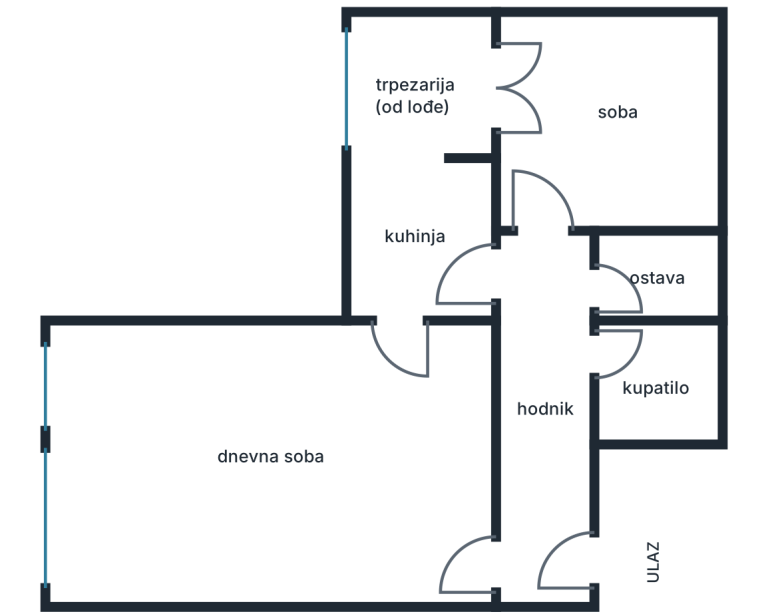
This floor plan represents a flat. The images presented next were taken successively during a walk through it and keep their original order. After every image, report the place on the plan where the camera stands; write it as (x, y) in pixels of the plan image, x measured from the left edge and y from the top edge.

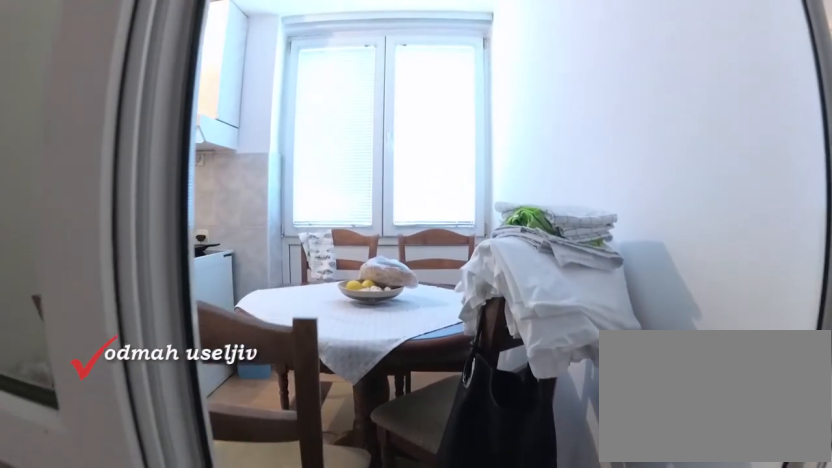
(529, 102)
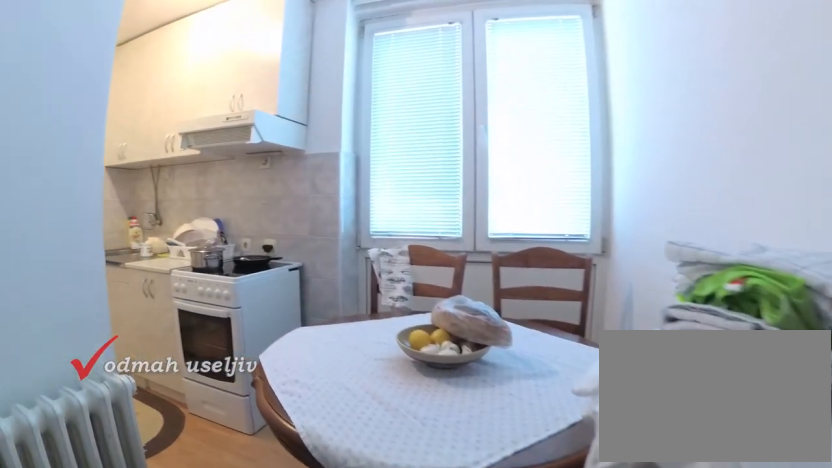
(502, 102)
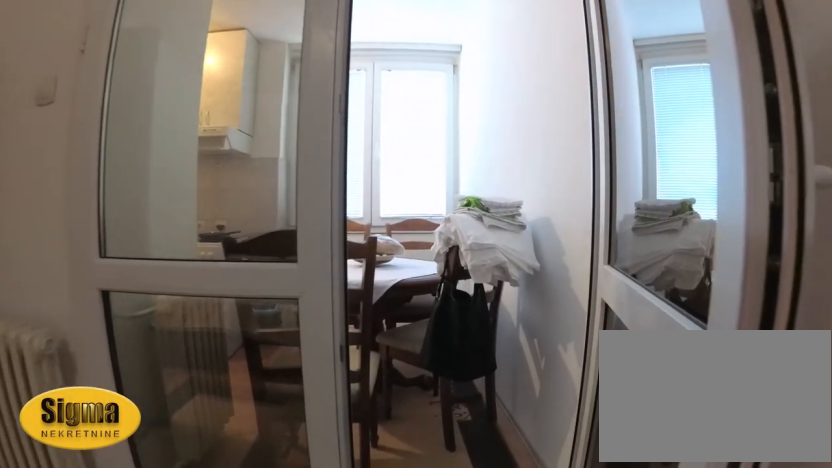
(564, 92)
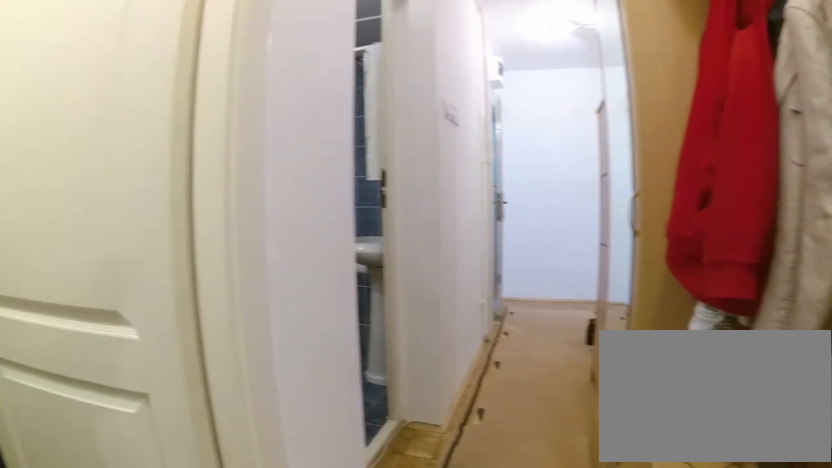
(540, 228)
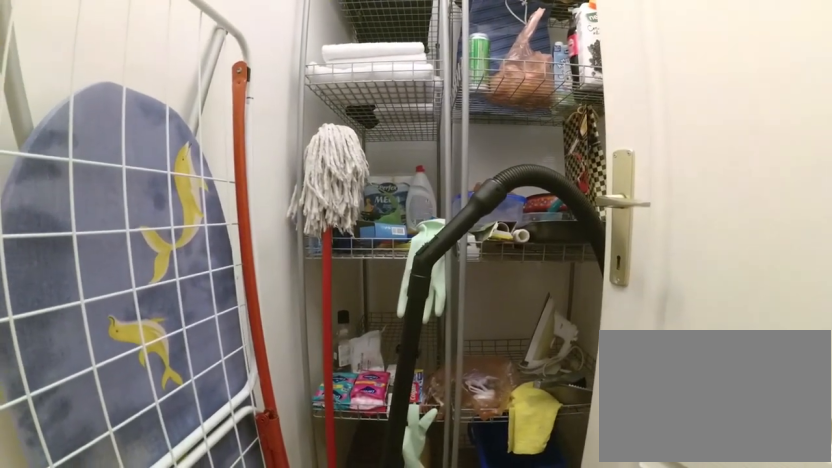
(575, 280)
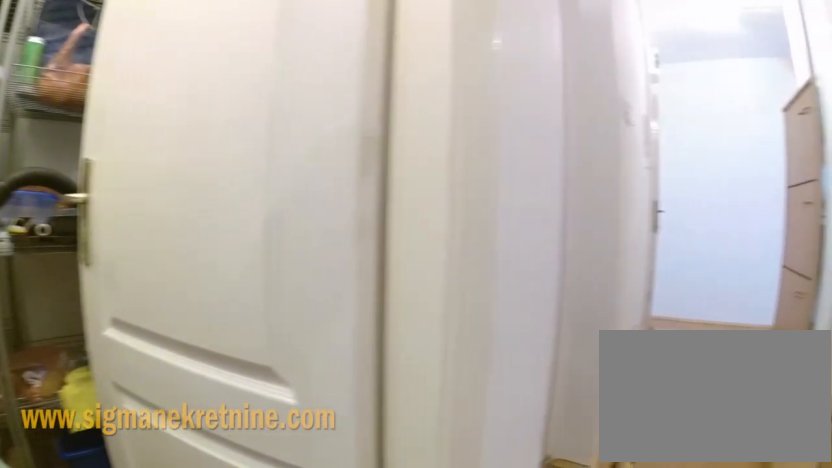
(555, 254)
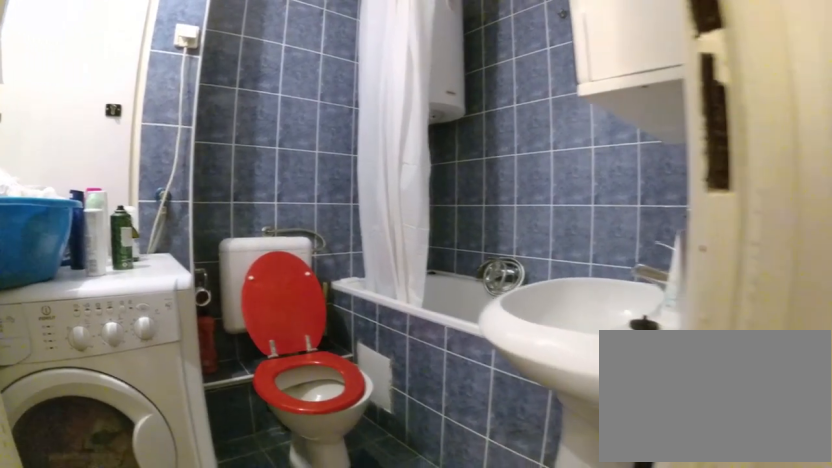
(587, 359)
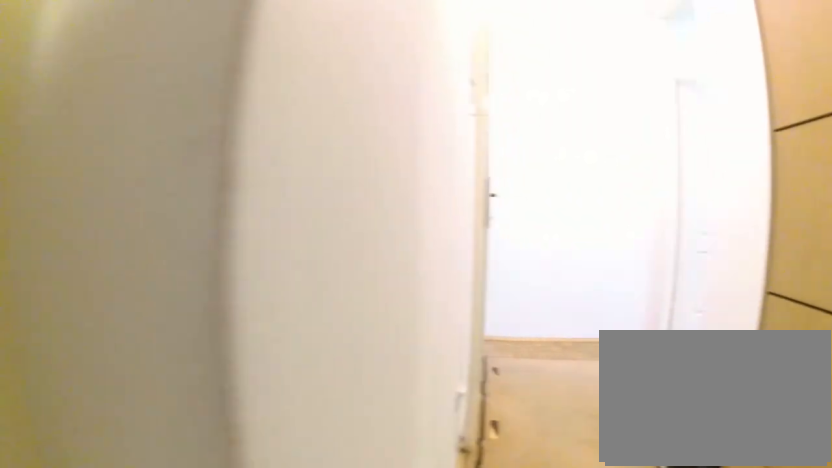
(560, 351)
